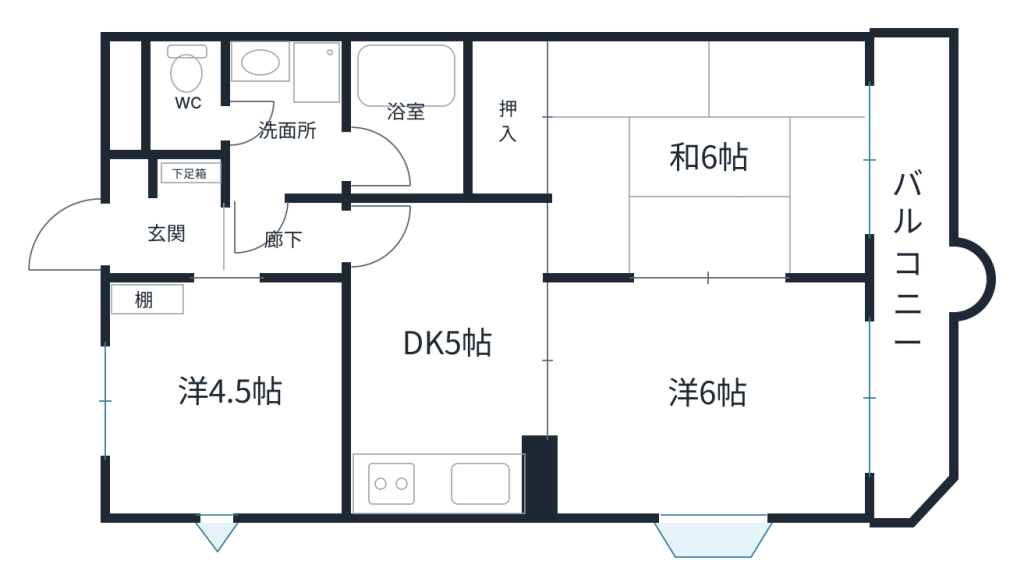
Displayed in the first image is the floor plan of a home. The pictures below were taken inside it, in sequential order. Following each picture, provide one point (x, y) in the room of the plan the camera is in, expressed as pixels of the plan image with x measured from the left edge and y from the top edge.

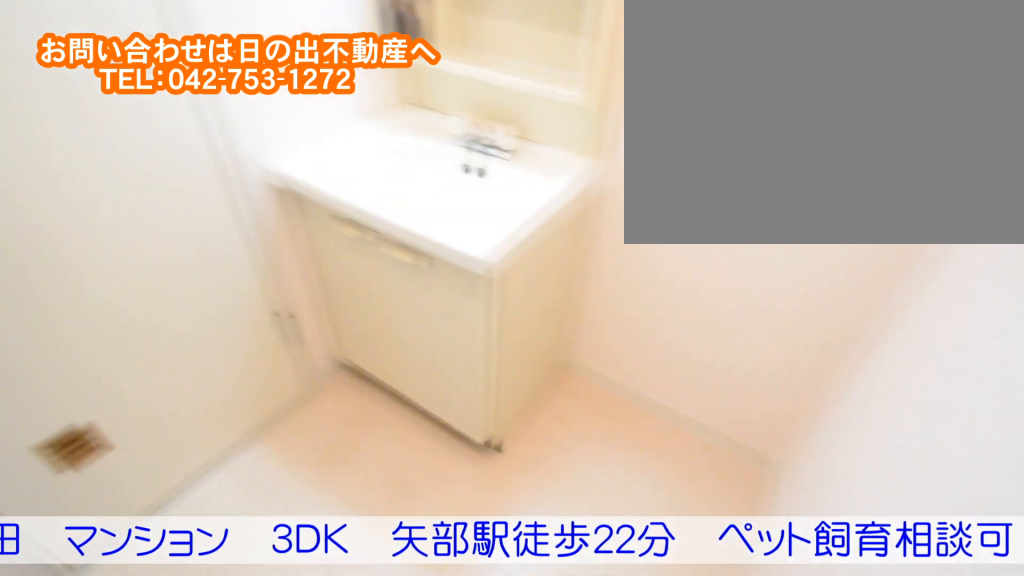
(287, 150)
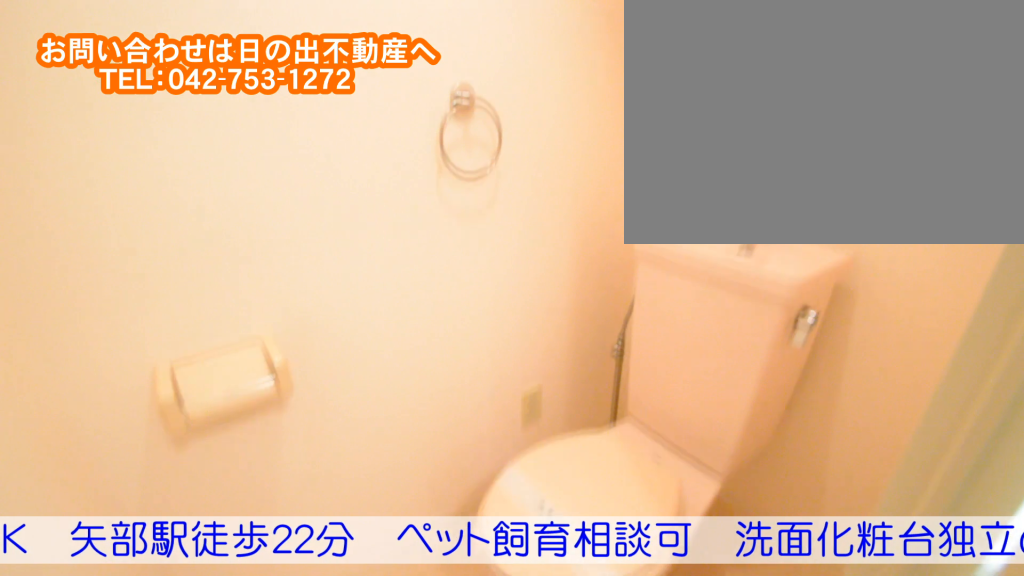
(185, 98)
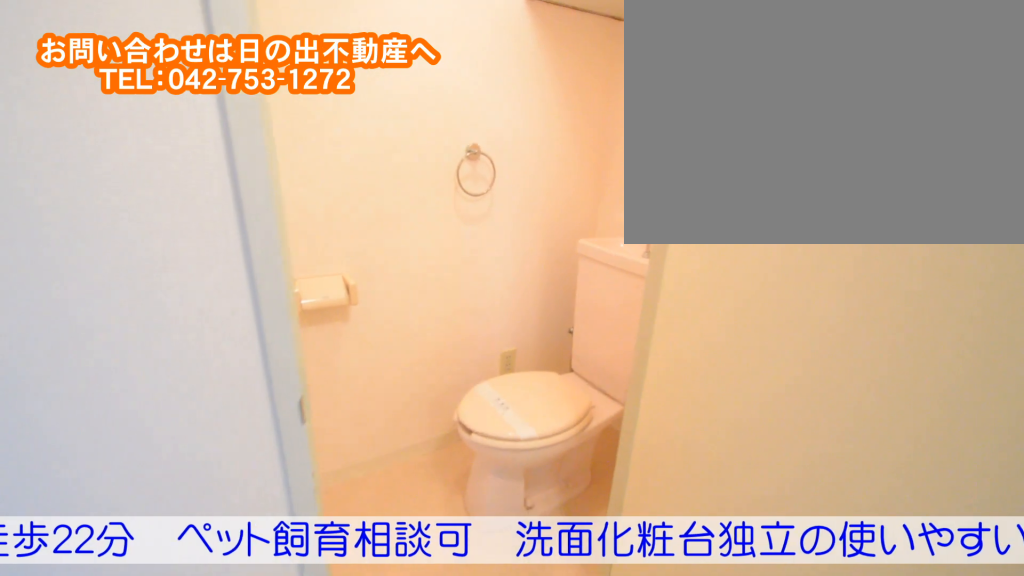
(185, 98)
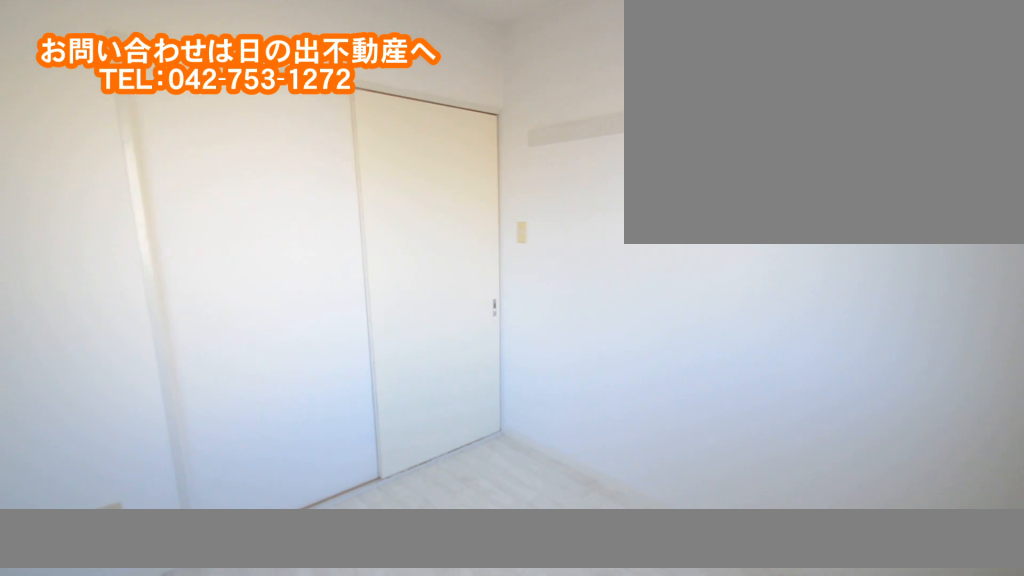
(228, 442)
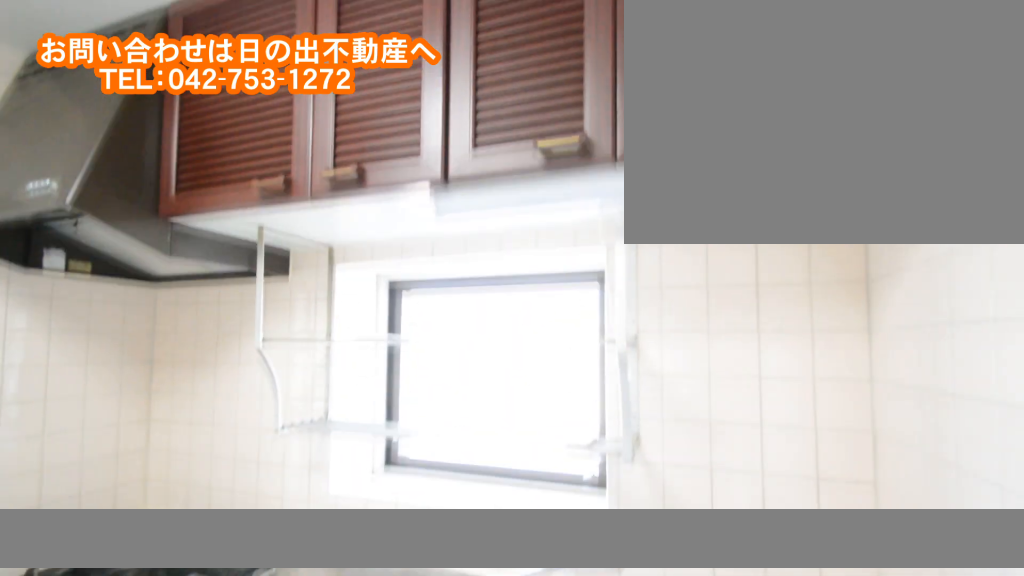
(458, 389)
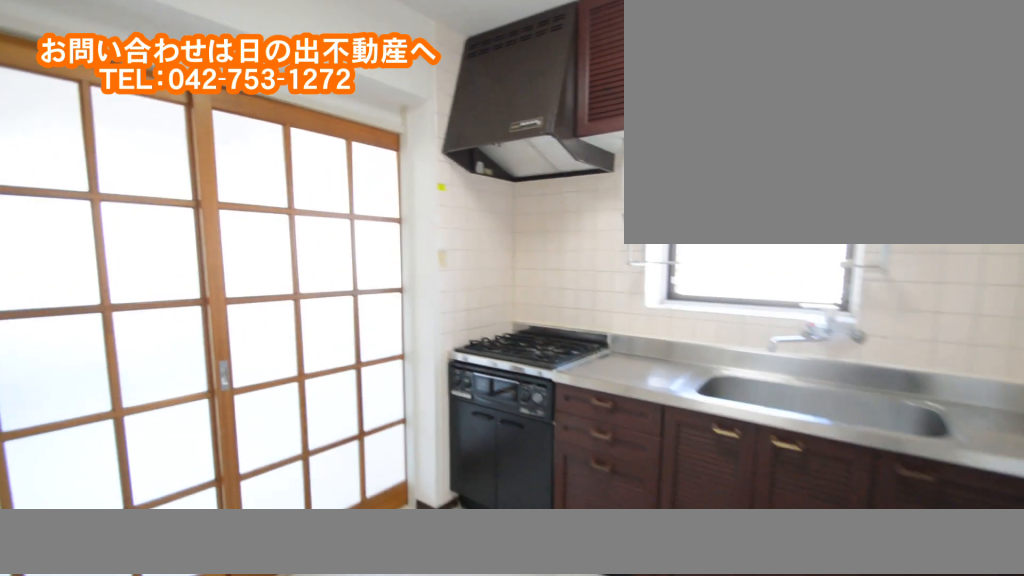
(458, 389)
